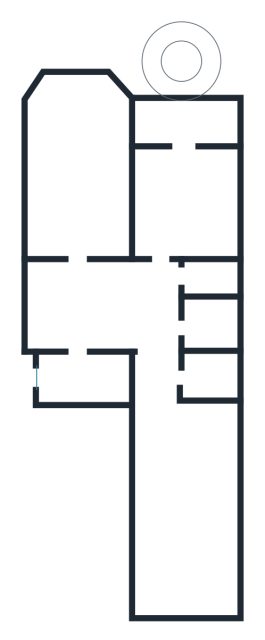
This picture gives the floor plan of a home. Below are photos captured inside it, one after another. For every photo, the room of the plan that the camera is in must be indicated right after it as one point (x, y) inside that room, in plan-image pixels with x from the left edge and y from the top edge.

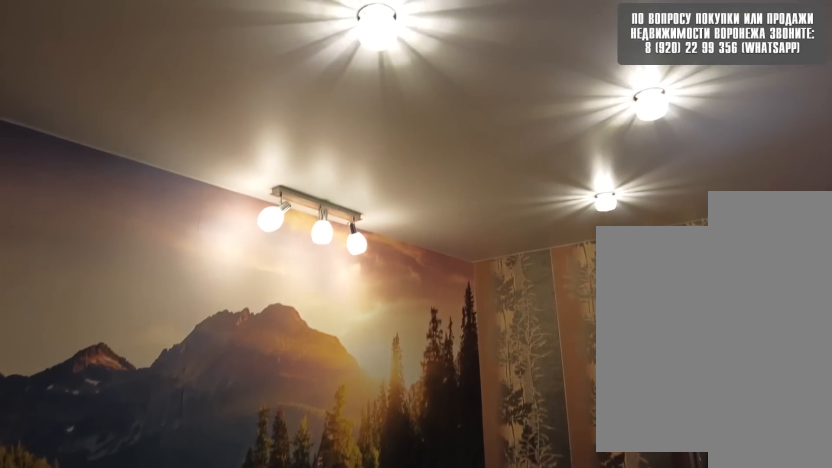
(84, 315)
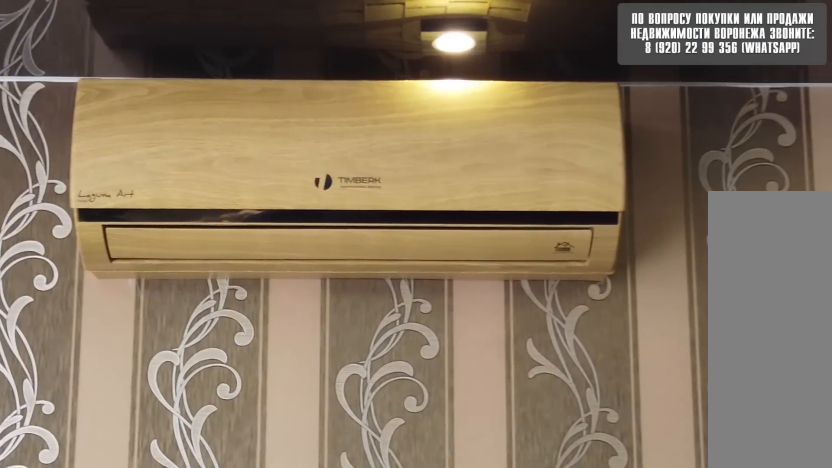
(76, 225)
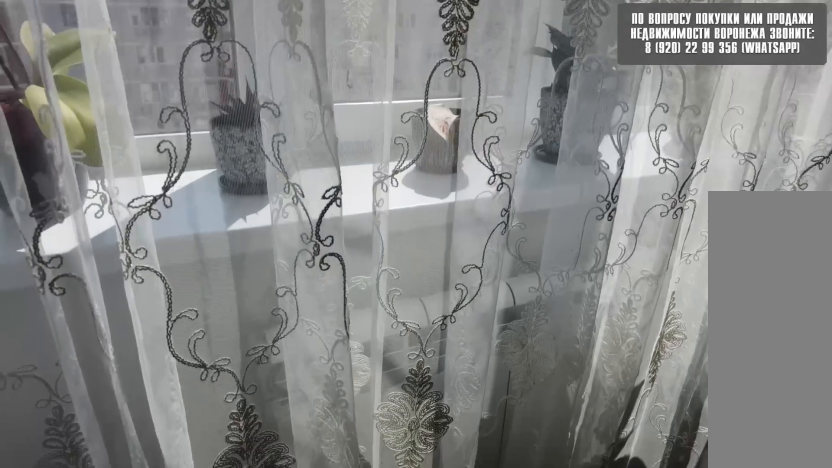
(76, 225)
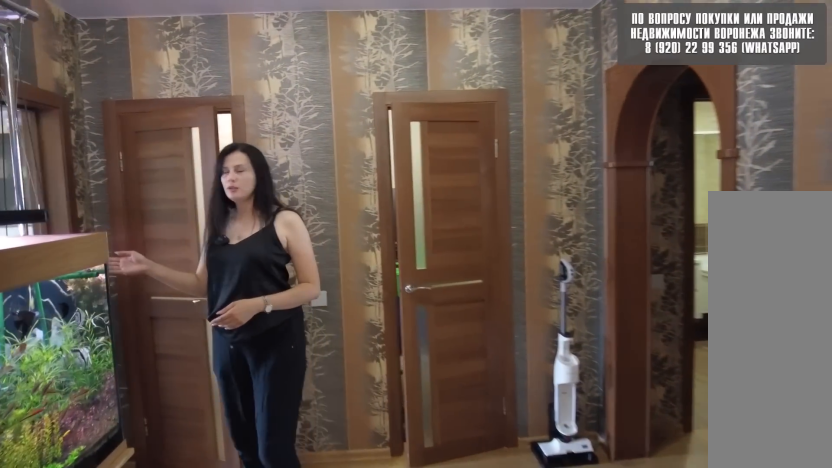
(80, 322)
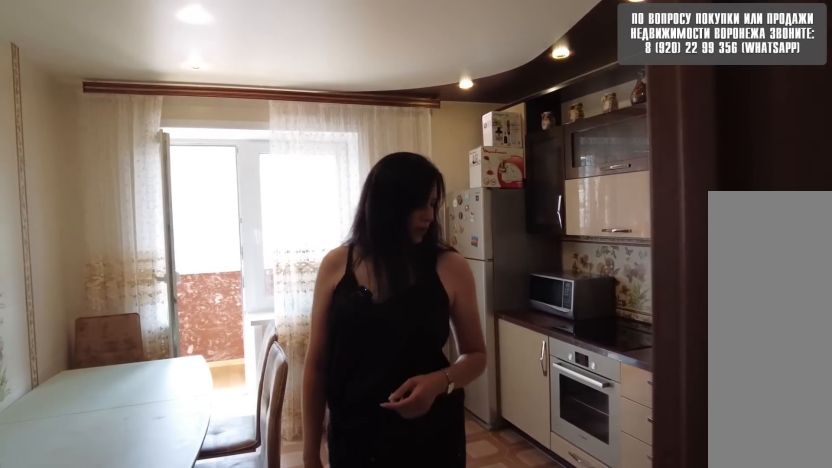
(154, 301)
